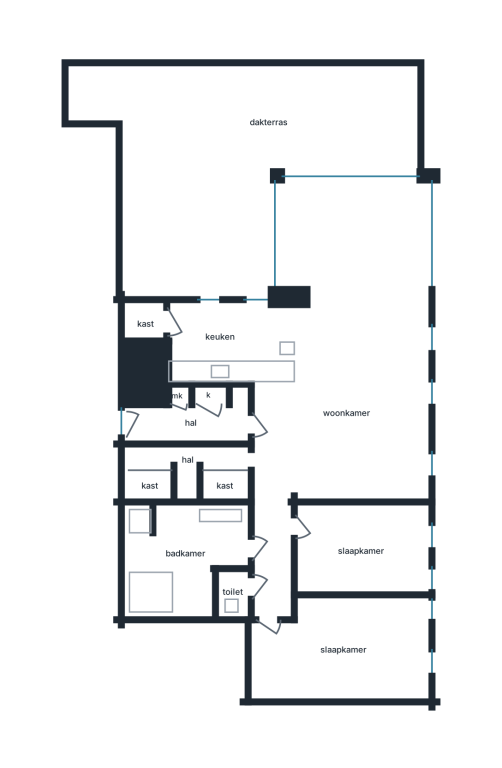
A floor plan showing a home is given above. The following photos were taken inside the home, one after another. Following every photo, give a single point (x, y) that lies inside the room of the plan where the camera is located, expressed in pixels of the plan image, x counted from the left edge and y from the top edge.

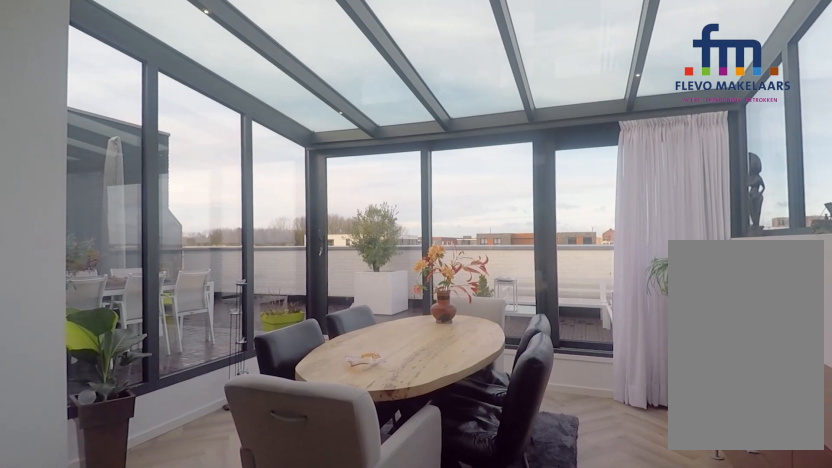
(343, 355)
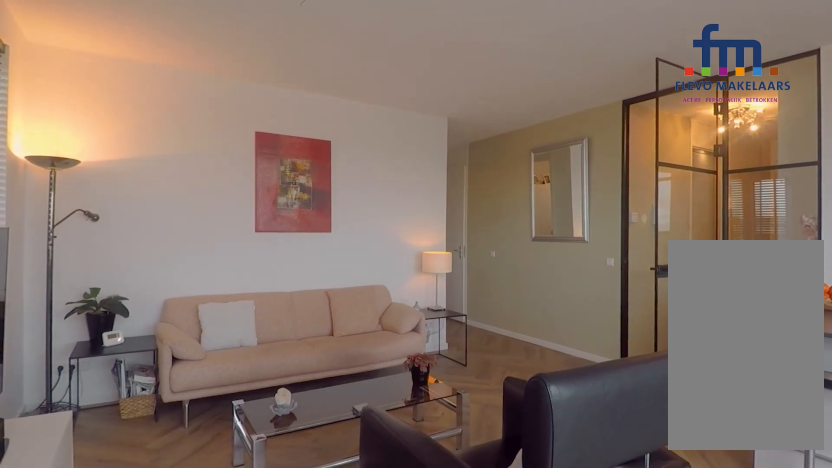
(343, 355)
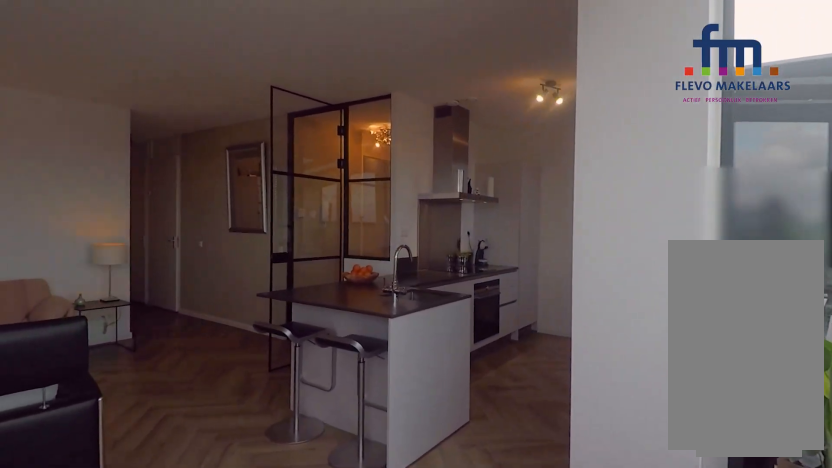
(343, 362)
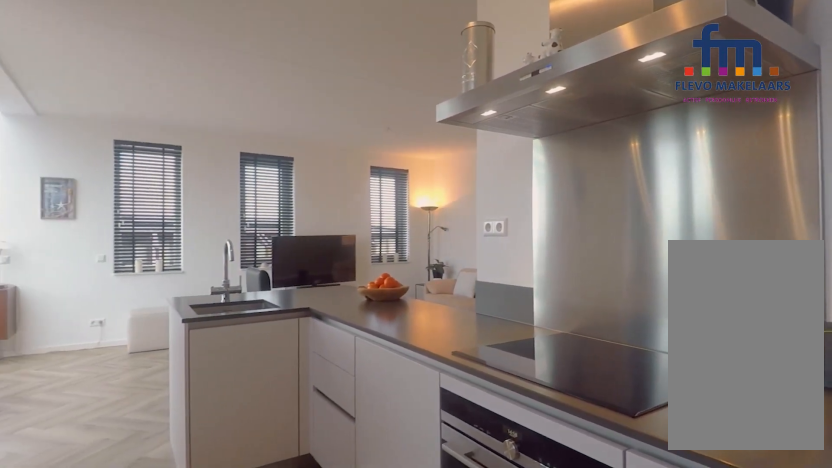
(237, 344)
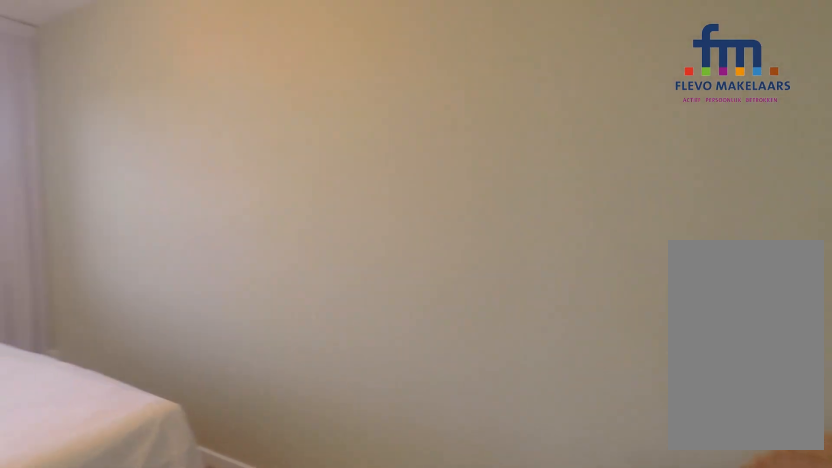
(343, 648)
